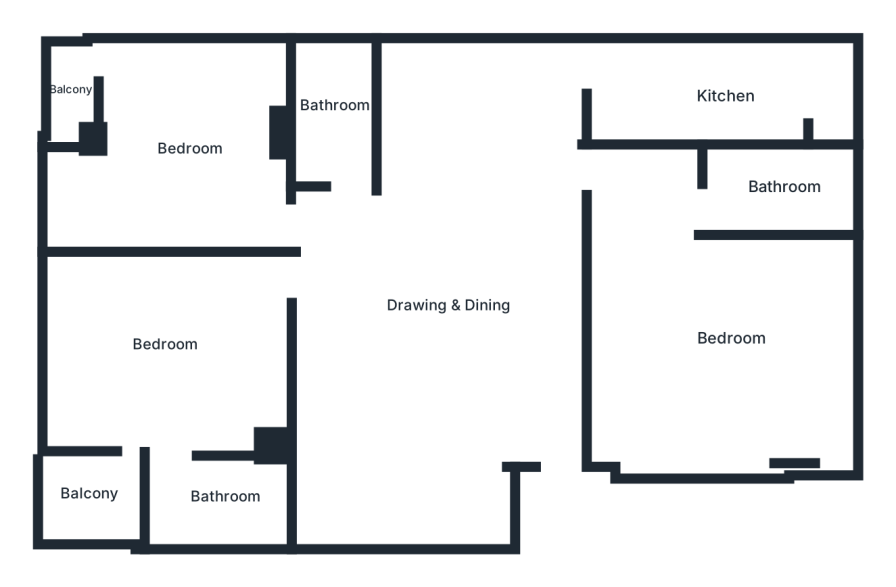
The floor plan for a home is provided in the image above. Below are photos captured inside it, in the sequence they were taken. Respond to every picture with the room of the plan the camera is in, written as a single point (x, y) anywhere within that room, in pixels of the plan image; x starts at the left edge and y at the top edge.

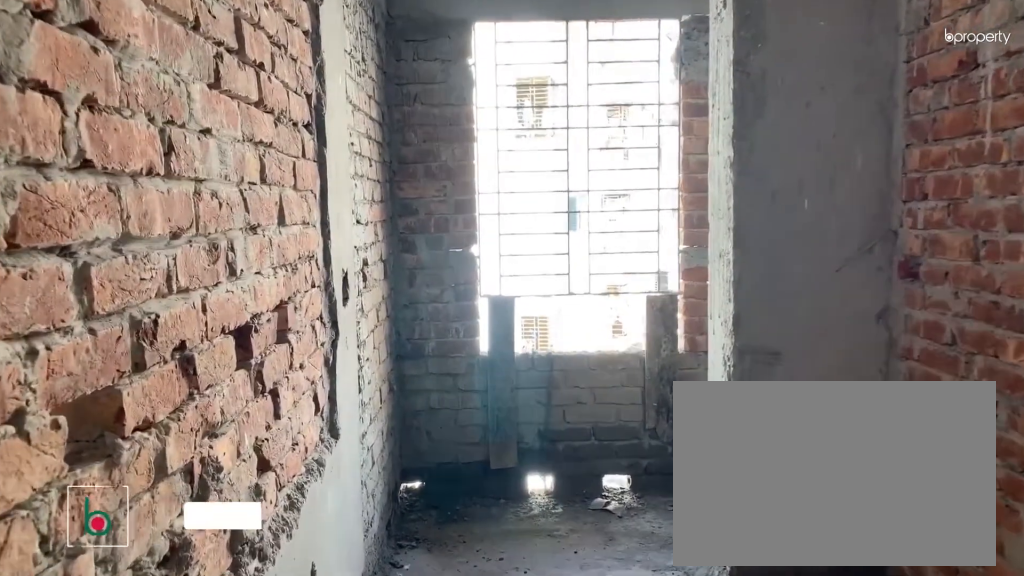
(718, 97)
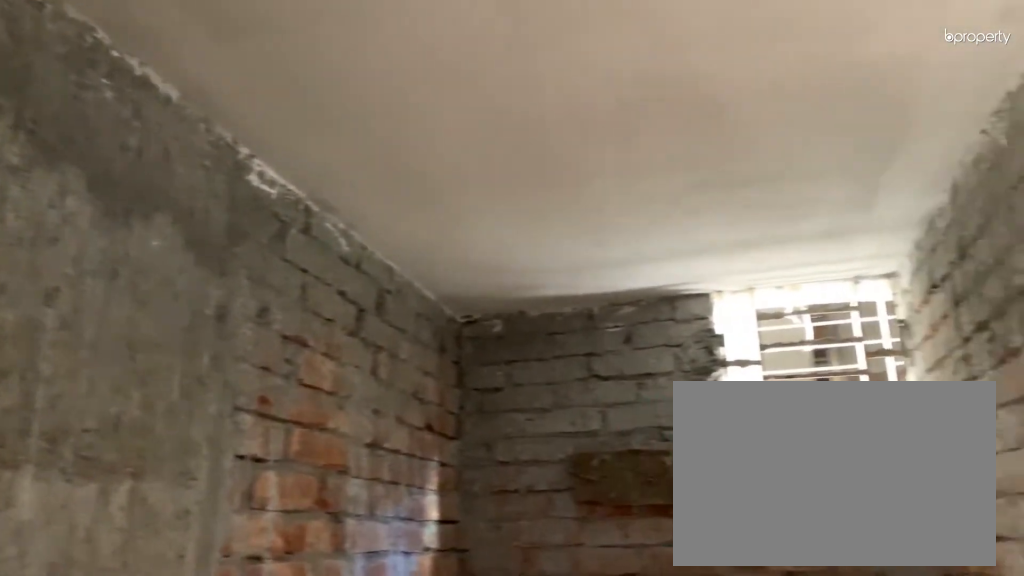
(332, 97)
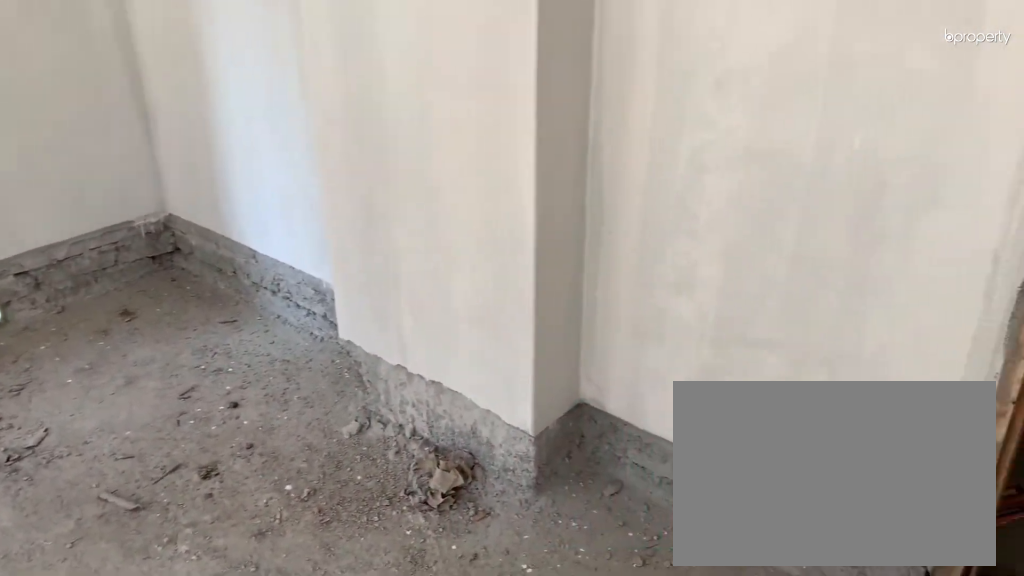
(191, 146)
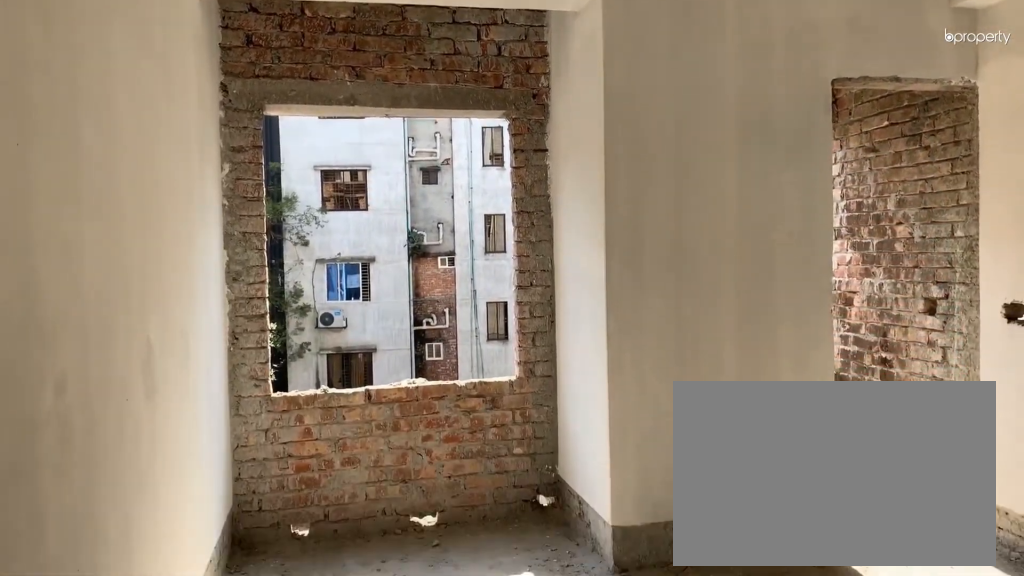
(191, 146)
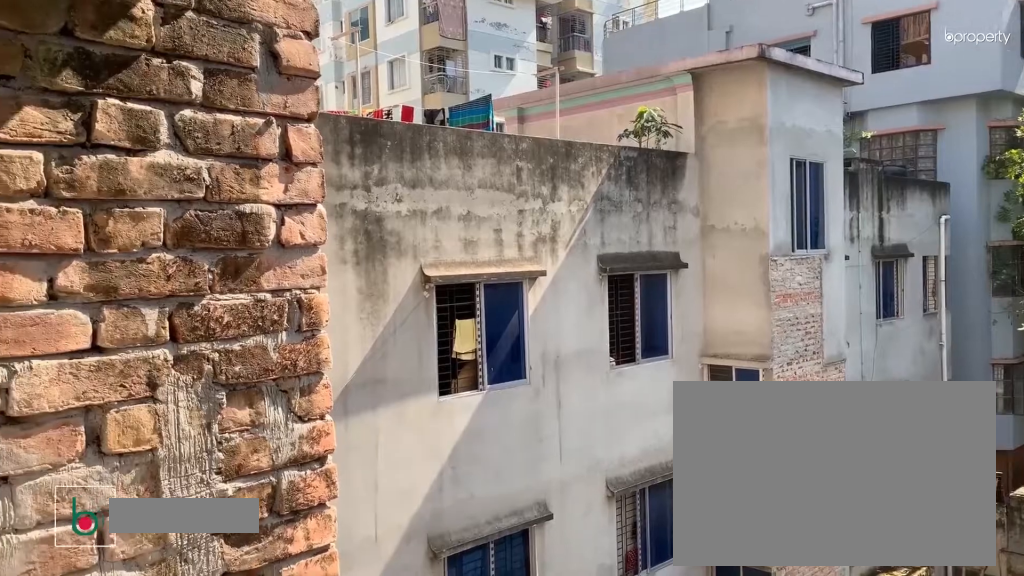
(69, 89)
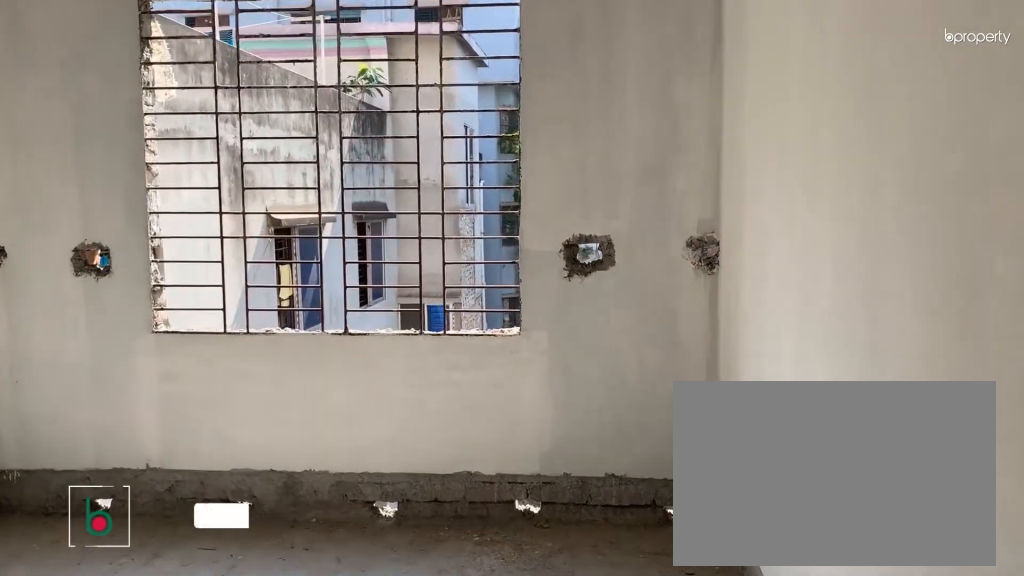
(171, 345)
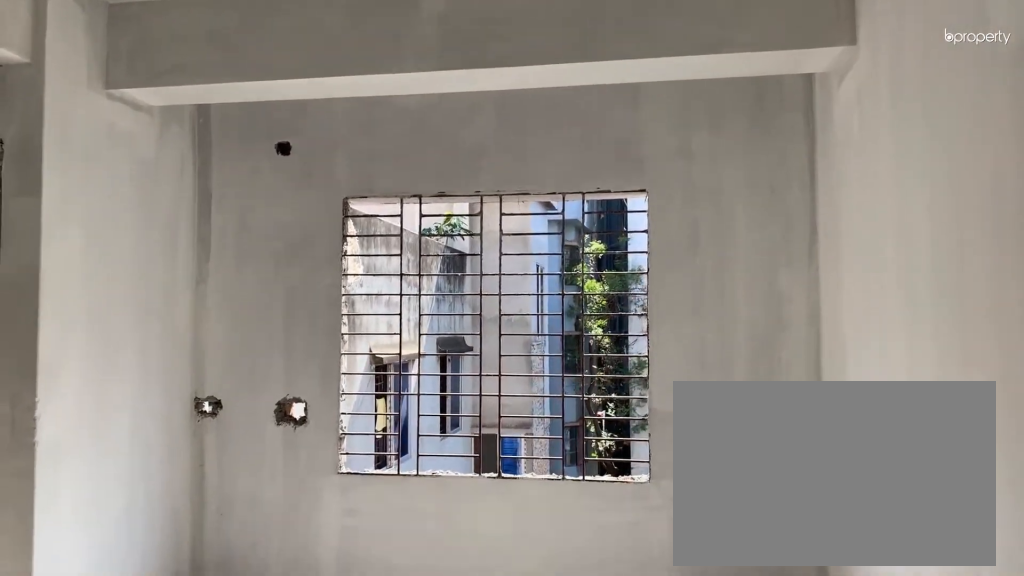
(171, 345)
